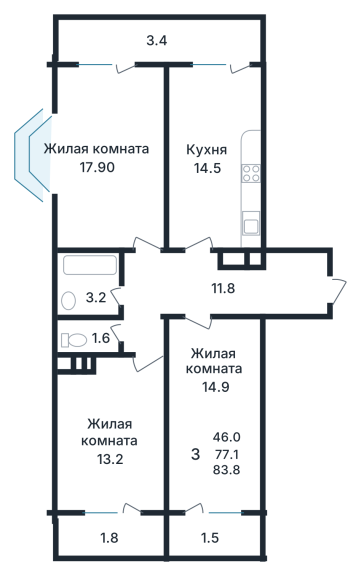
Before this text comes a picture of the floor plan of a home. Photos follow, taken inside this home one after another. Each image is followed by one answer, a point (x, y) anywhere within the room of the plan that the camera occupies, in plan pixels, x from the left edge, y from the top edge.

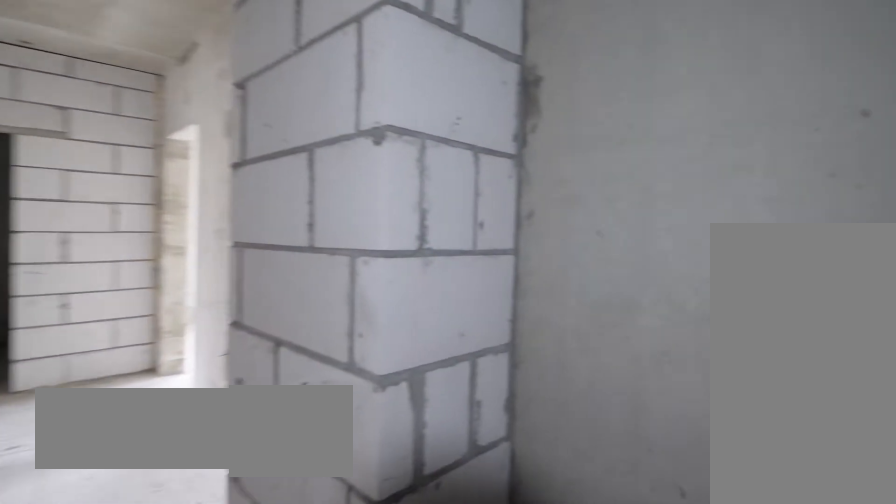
(213, 291)
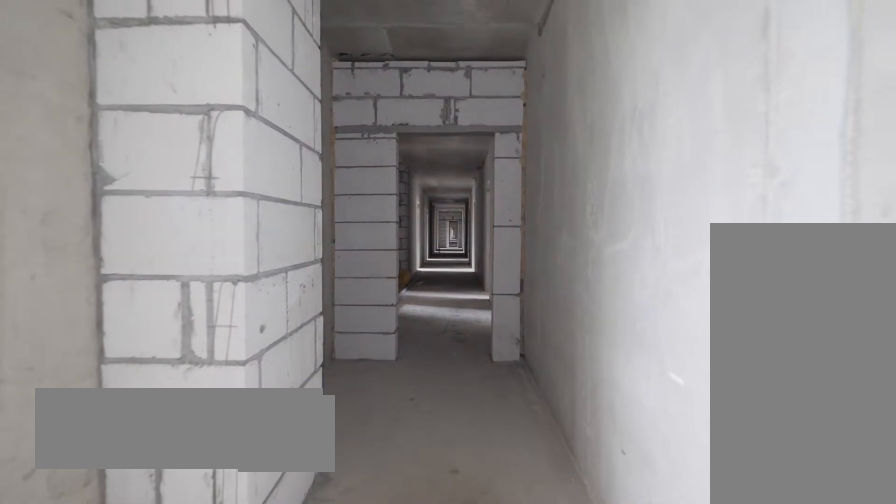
(213, 291)
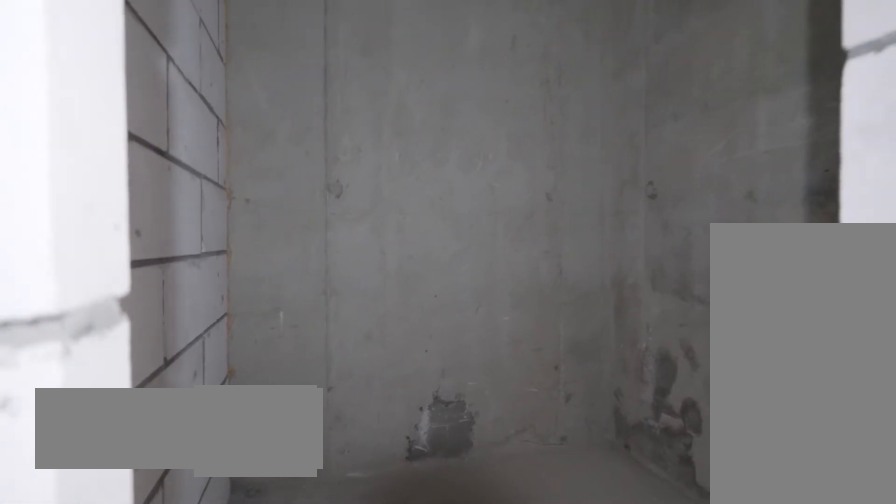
(90, 337)
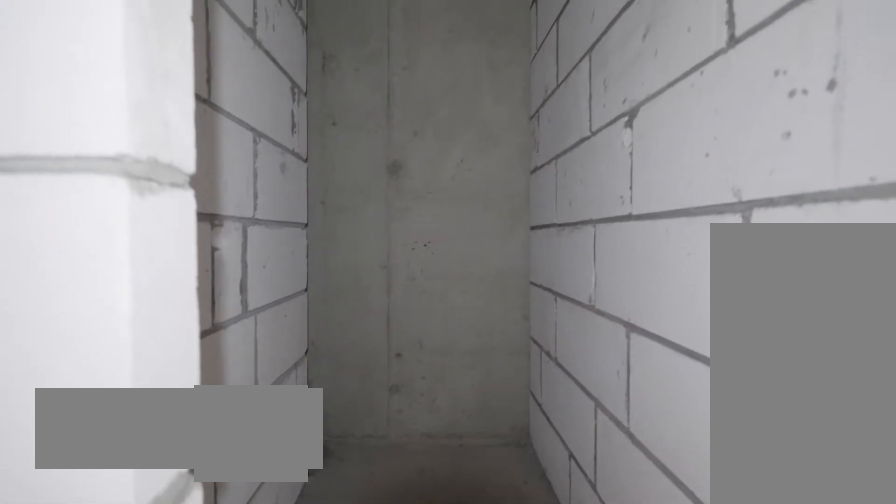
(90, 337)
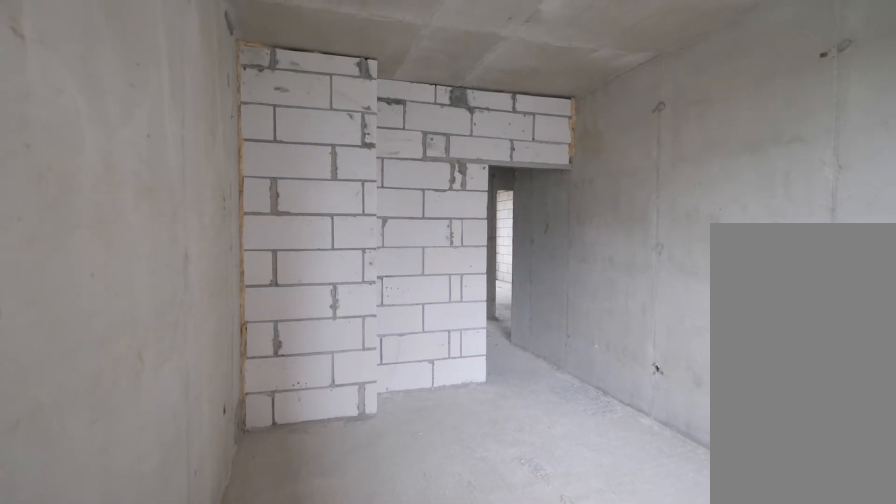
(113, 434)
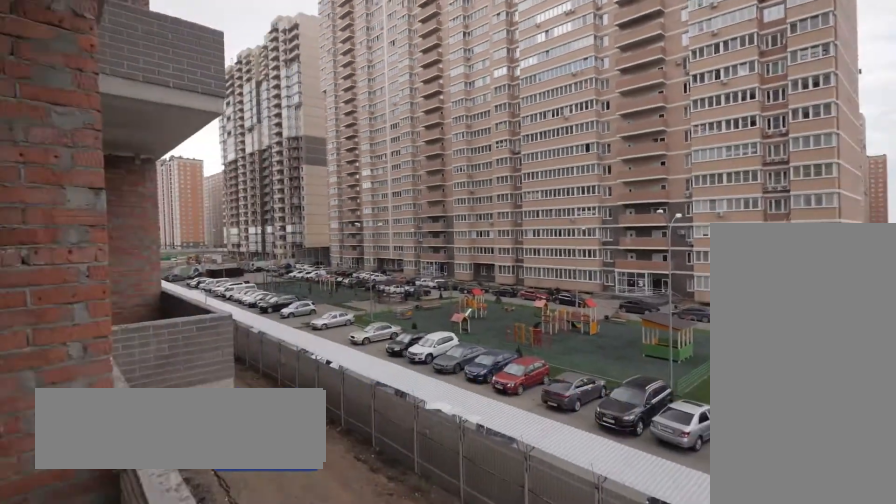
(111, 537)
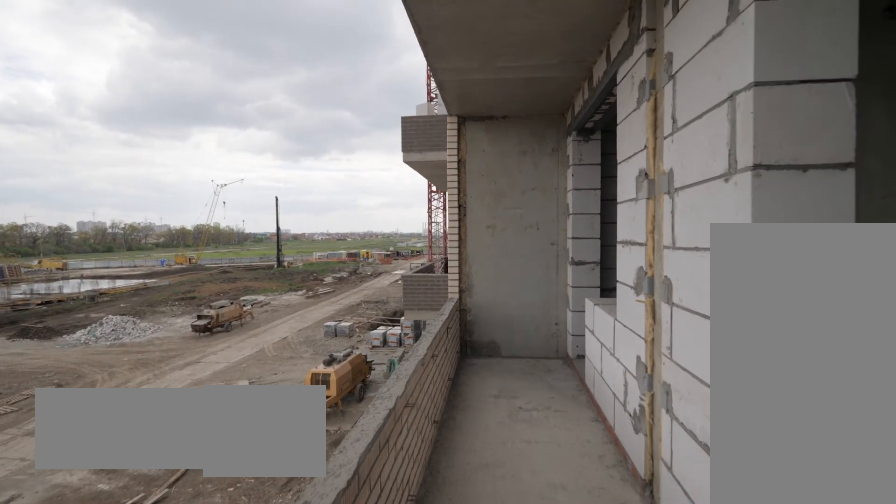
(158, 39)
